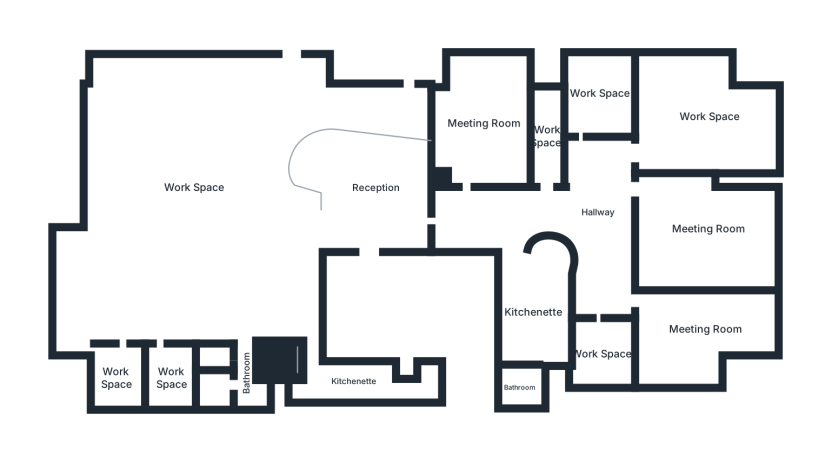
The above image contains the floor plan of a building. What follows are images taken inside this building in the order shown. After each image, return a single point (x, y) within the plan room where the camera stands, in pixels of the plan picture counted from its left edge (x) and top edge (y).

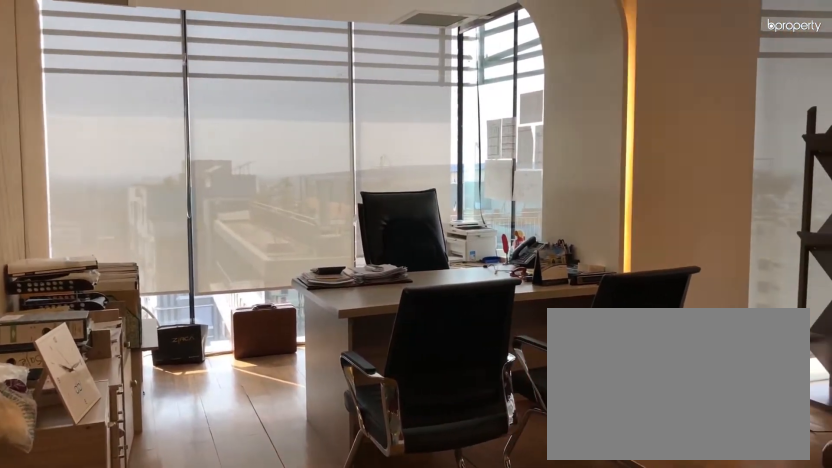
(704, 331)
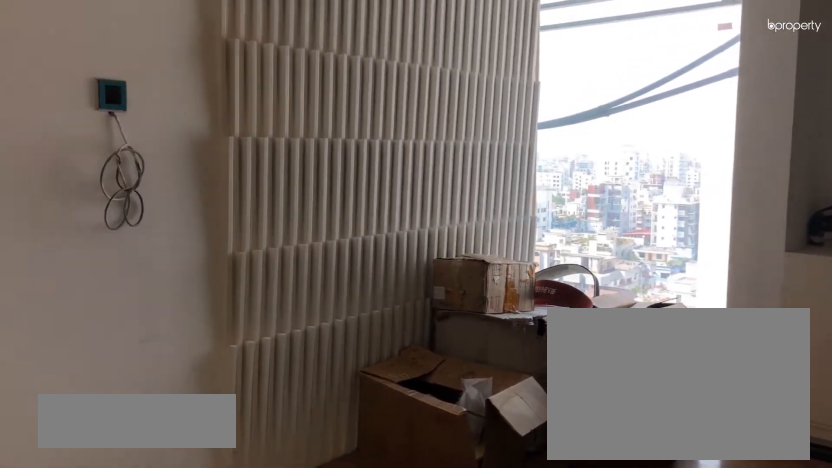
(600, 353)
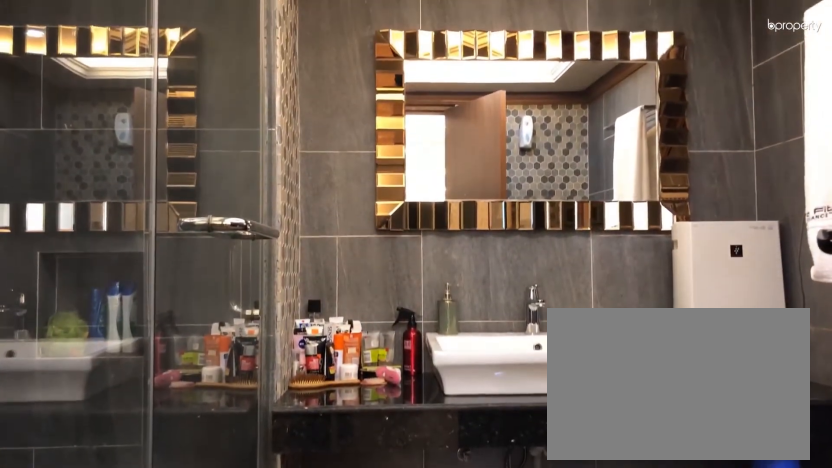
(521, 387)
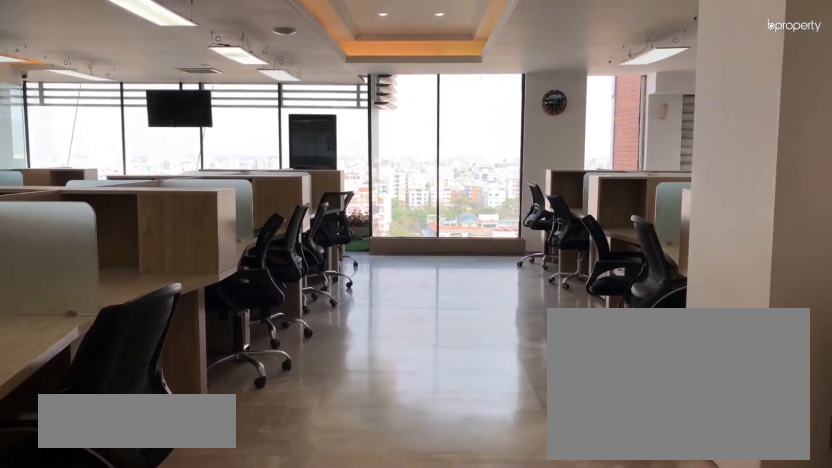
(193, 187)
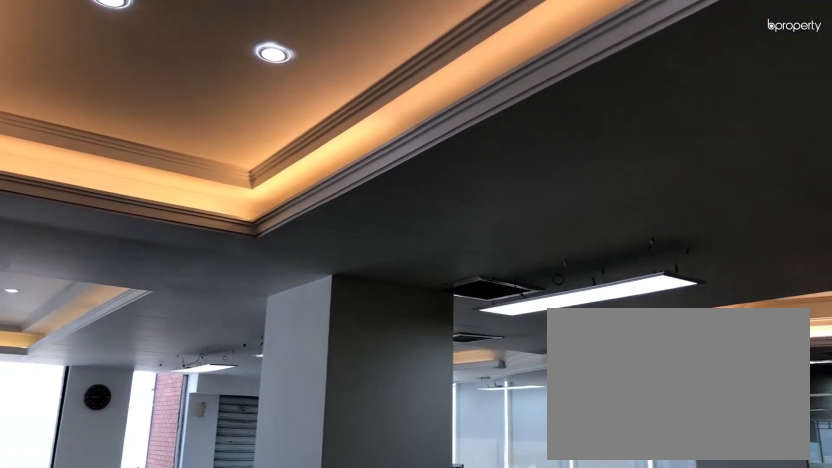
(194, 187)
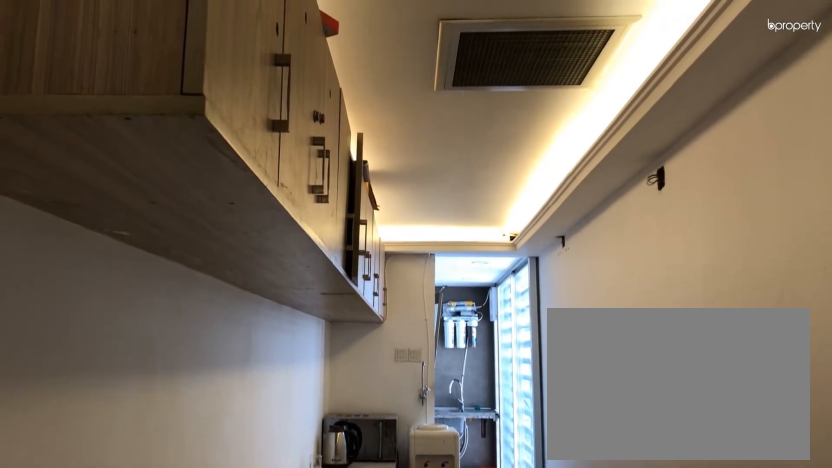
(352, 382)
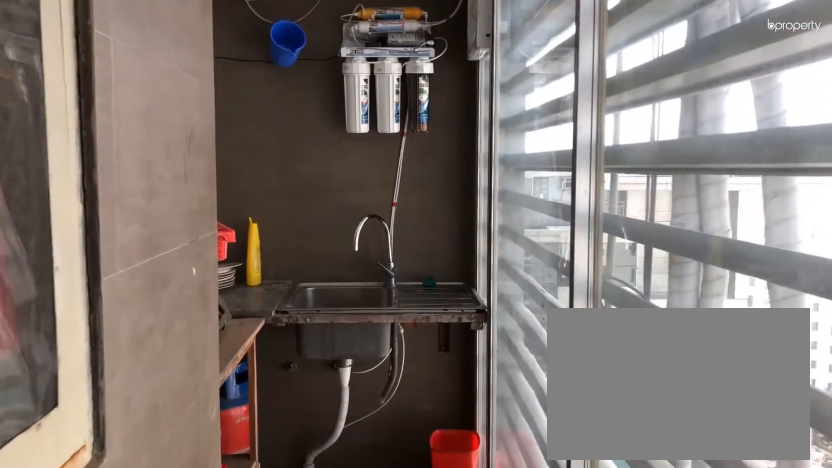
(427, 385)
